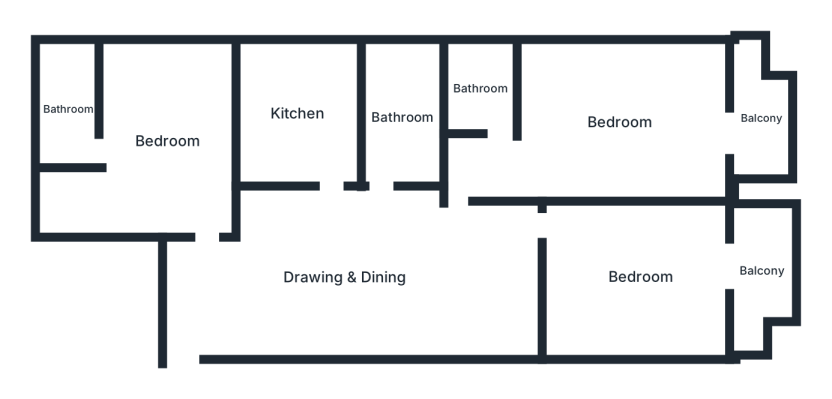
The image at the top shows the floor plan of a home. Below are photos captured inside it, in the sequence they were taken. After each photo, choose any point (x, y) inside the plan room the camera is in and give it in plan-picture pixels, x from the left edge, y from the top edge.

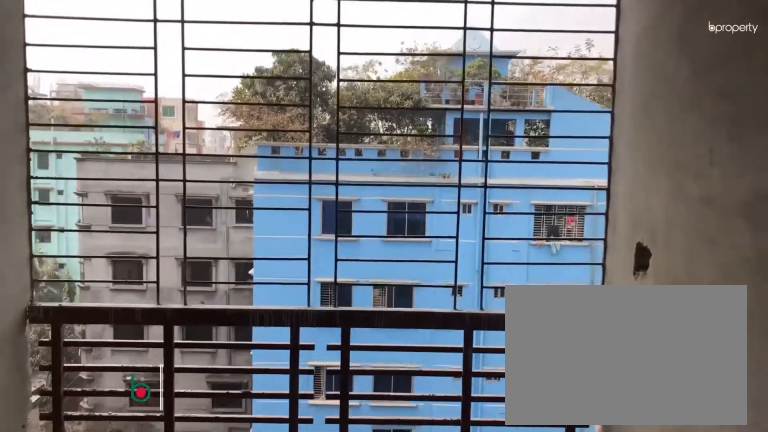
(760, 119)
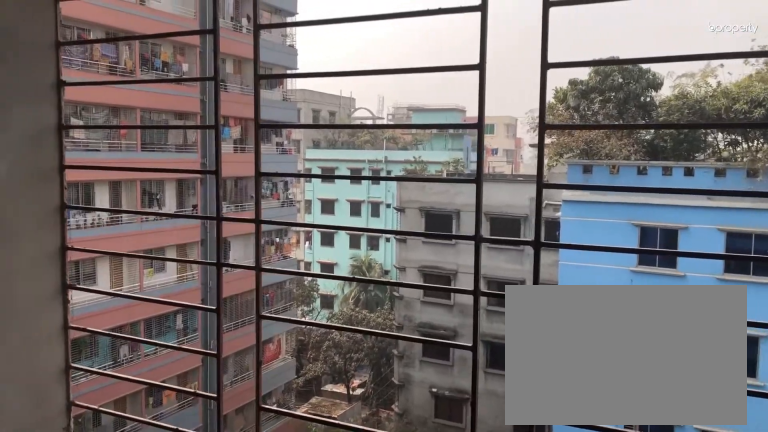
(760, 119)
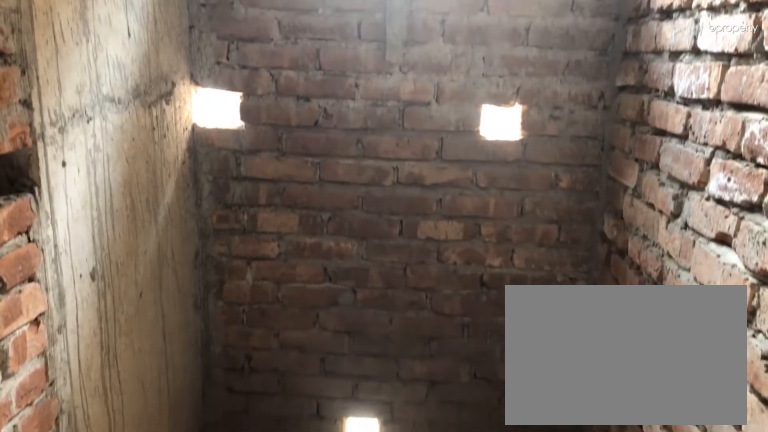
(480, 89)
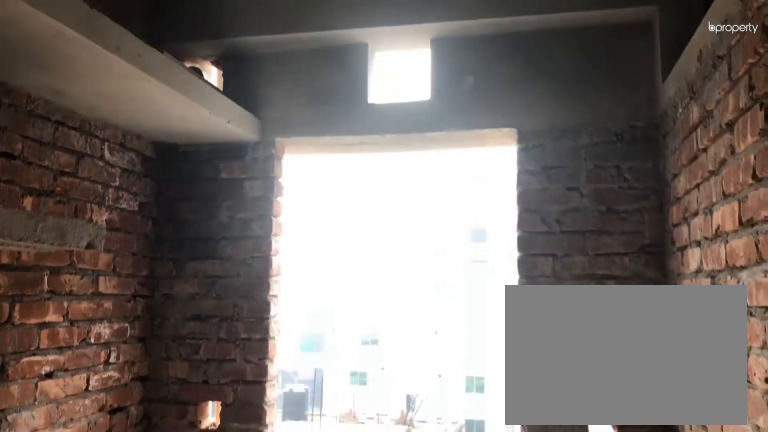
(298, 113)
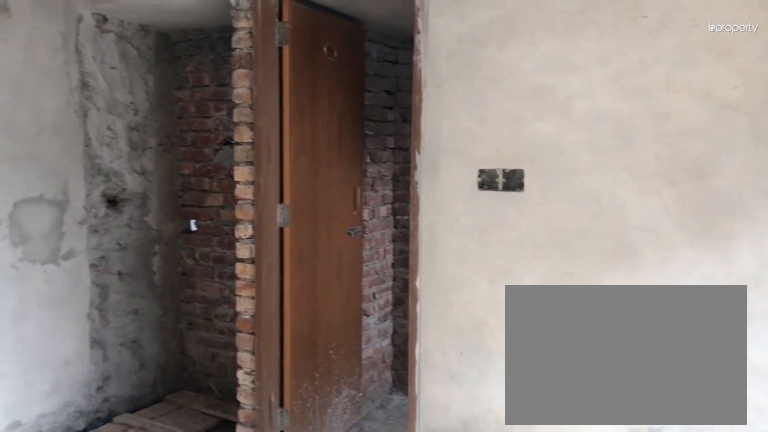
(166, 142)
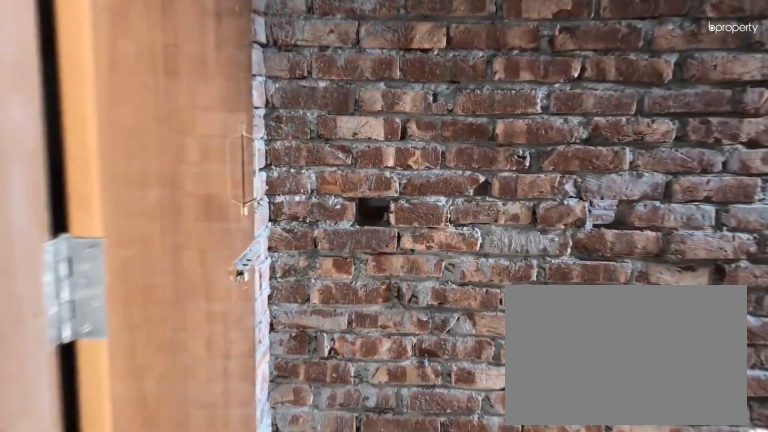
(69, 110)
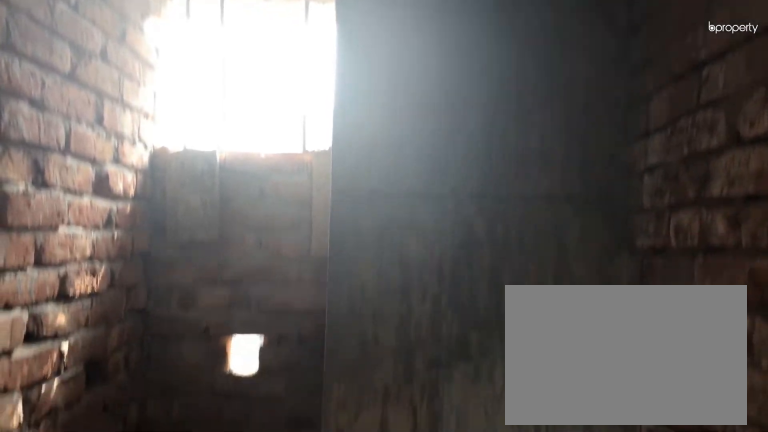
(69, 110)
